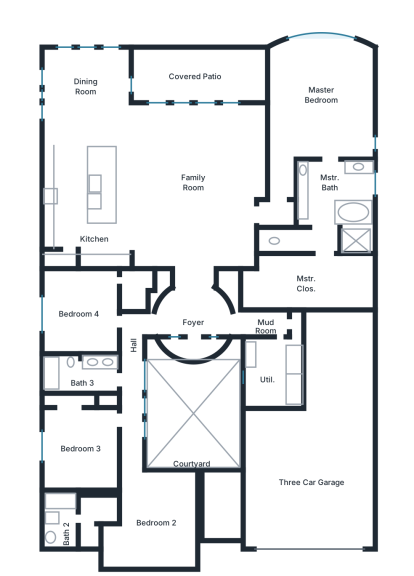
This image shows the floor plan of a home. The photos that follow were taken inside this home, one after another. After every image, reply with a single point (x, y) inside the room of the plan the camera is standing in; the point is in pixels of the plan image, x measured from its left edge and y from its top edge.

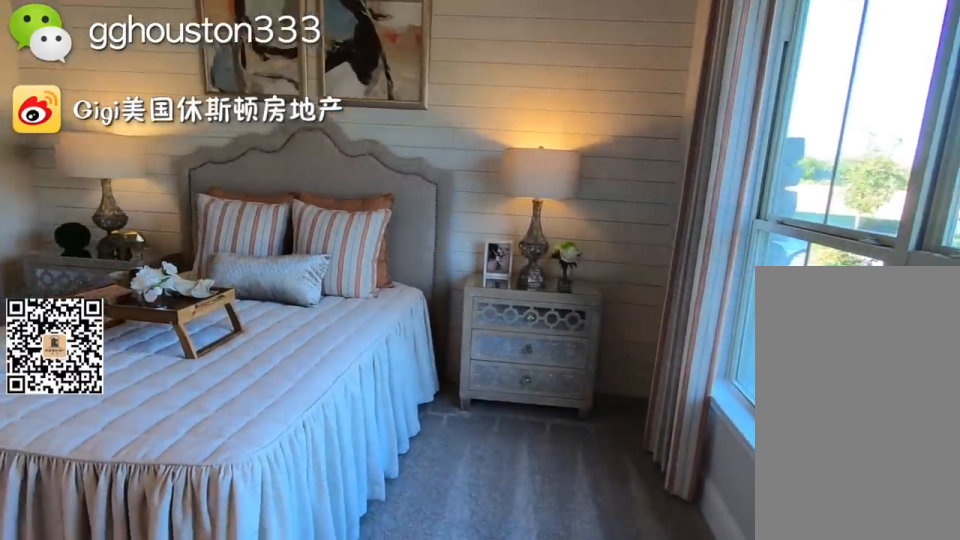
(152, 521)
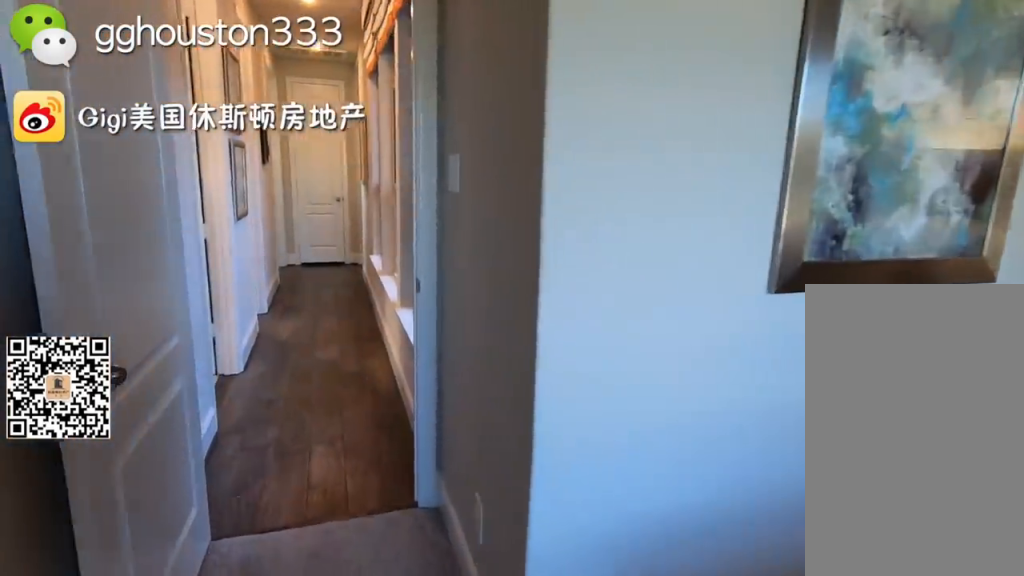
(152, 519)
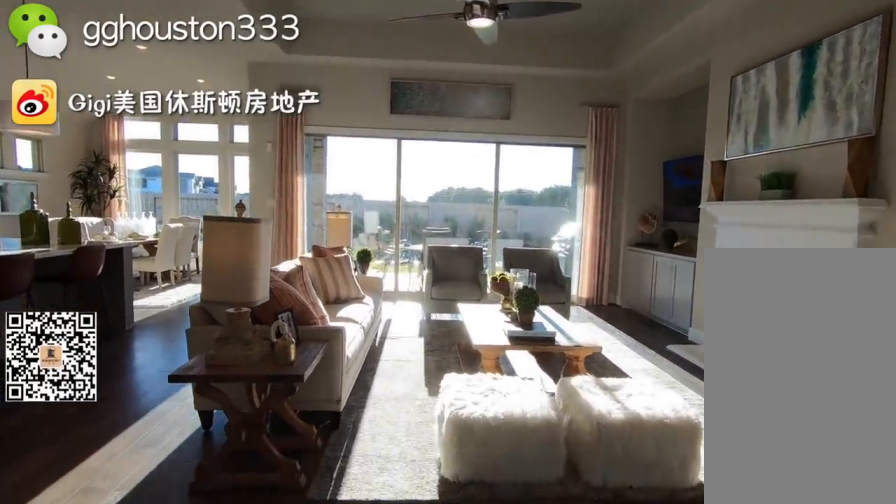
(192, 182)
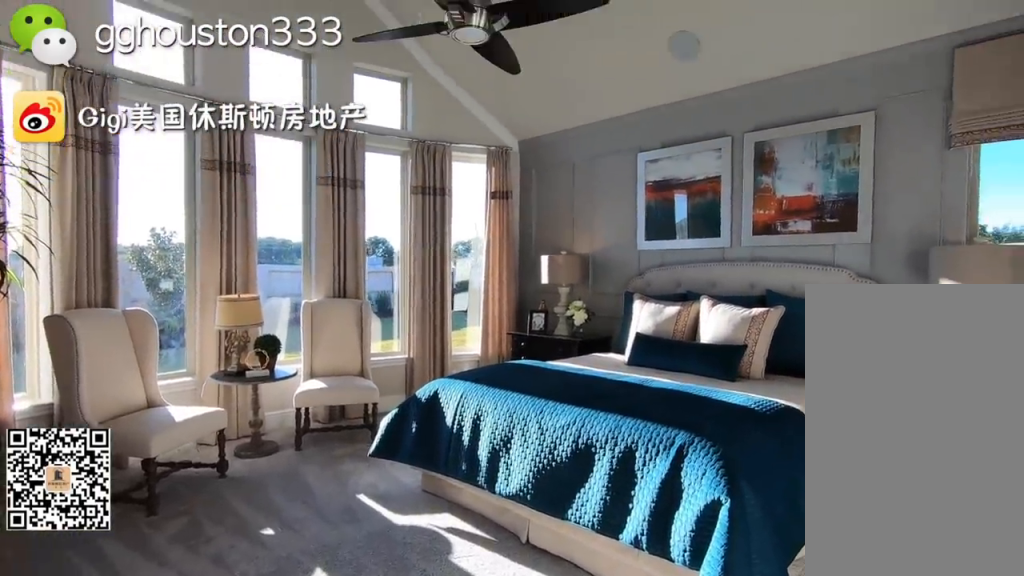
(322, 90)
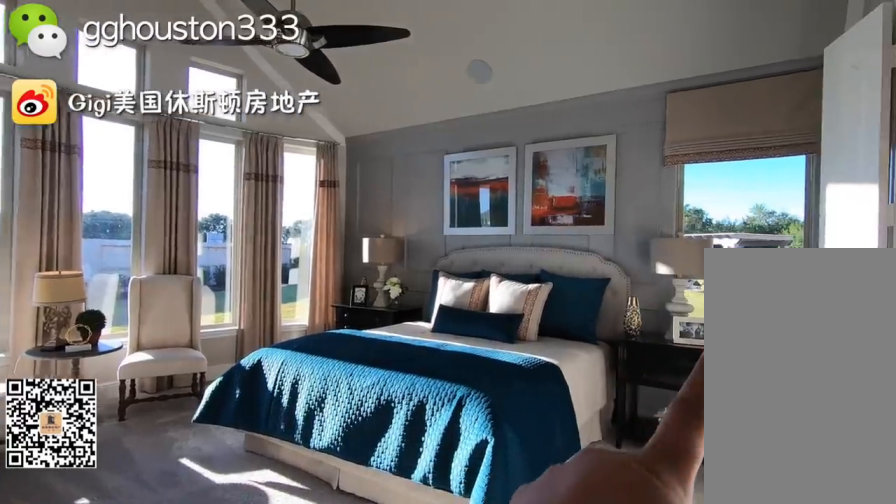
(322, 90)
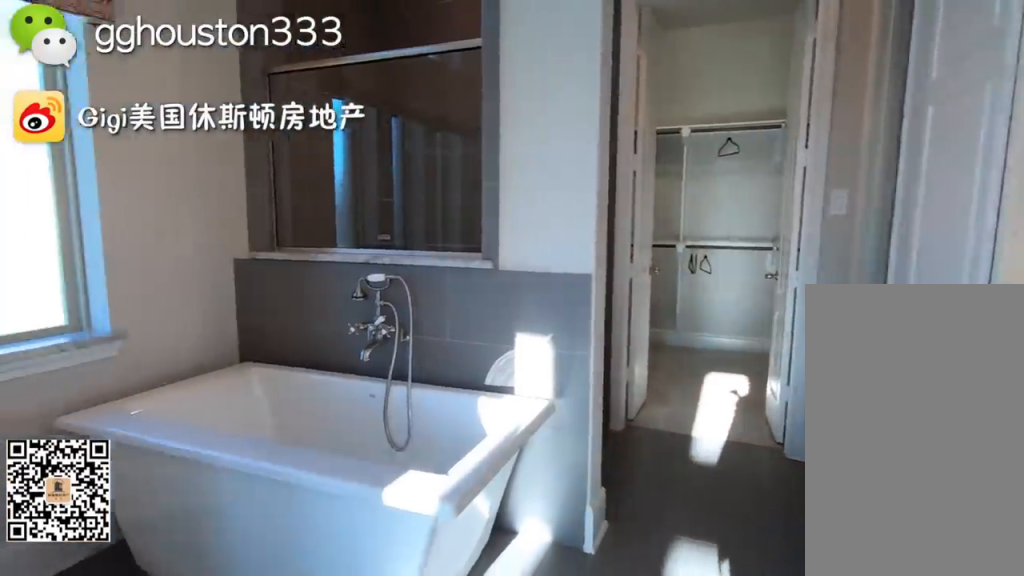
(329, 193)
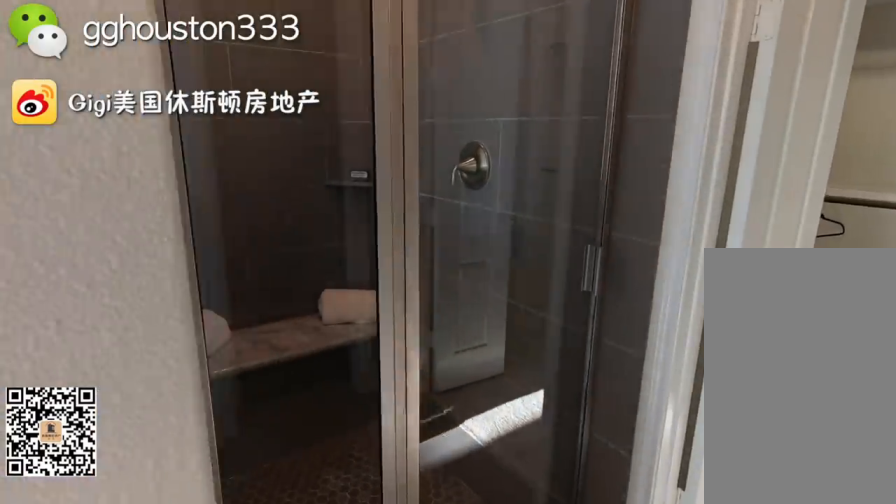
(329, 193)
